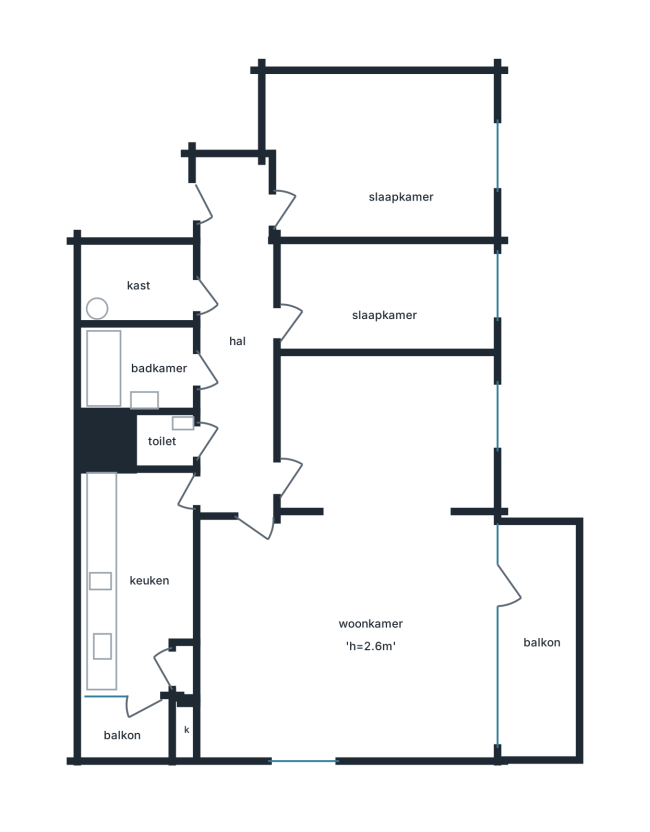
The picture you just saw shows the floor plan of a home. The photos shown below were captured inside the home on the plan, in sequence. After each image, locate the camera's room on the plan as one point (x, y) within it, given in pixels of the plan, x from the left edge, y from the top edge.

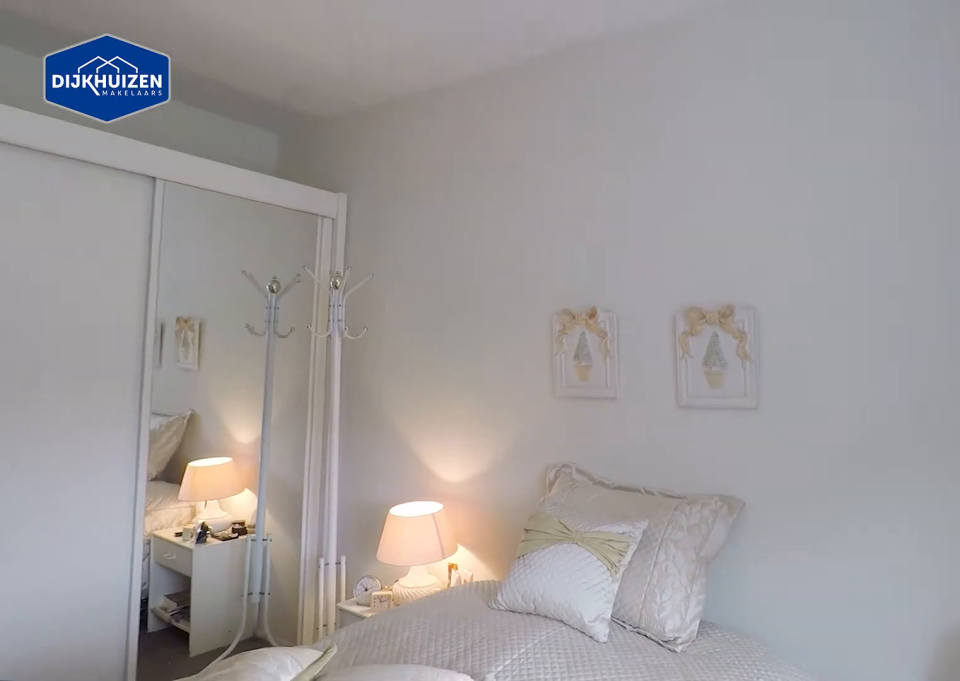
(381, 153)
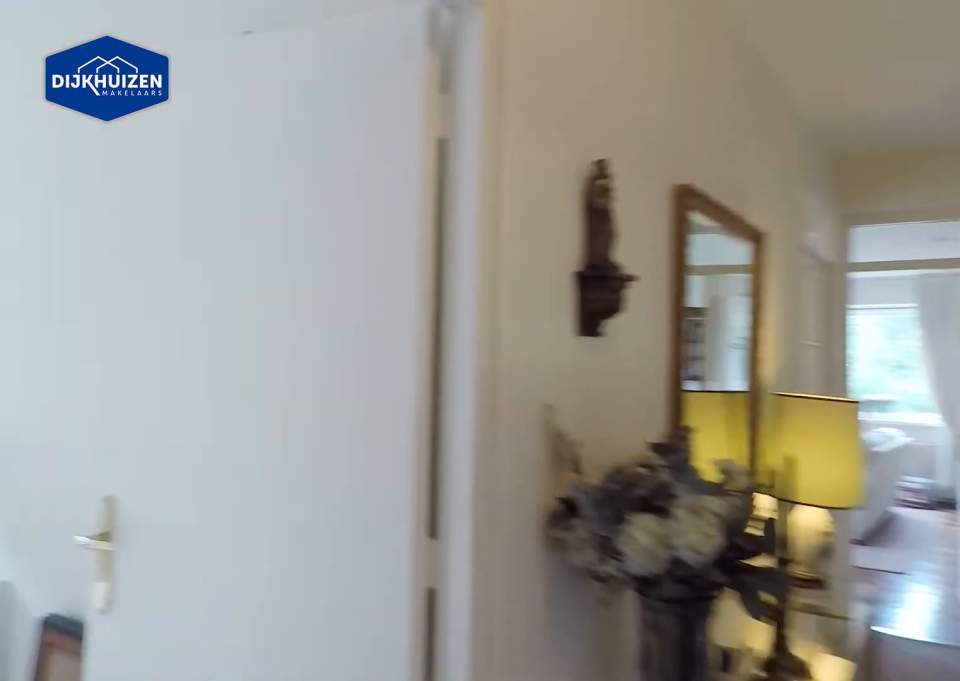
(237, 341)
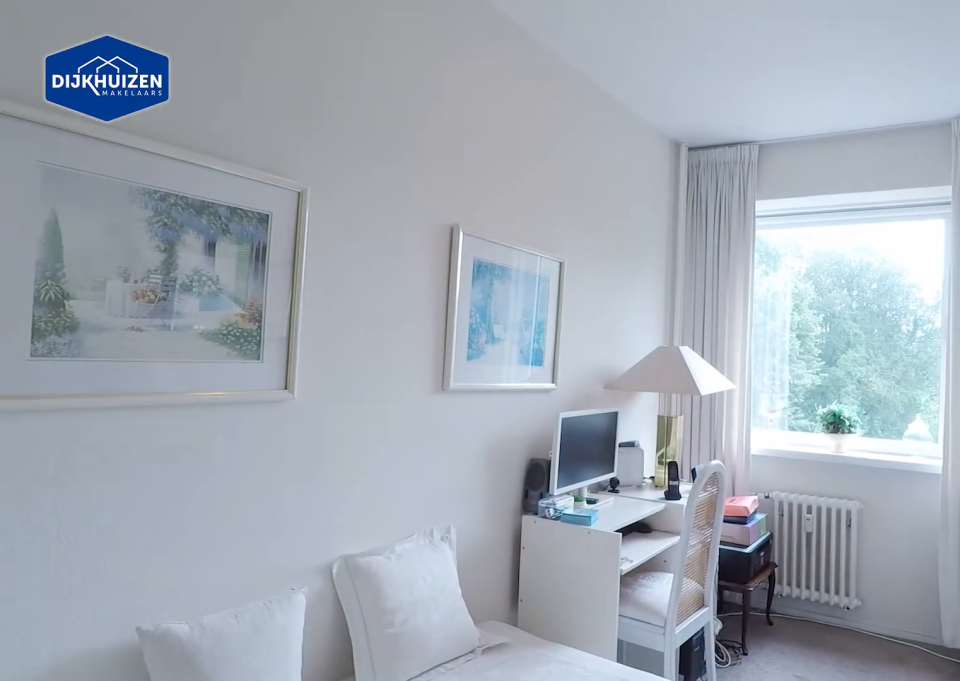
(386, 300)
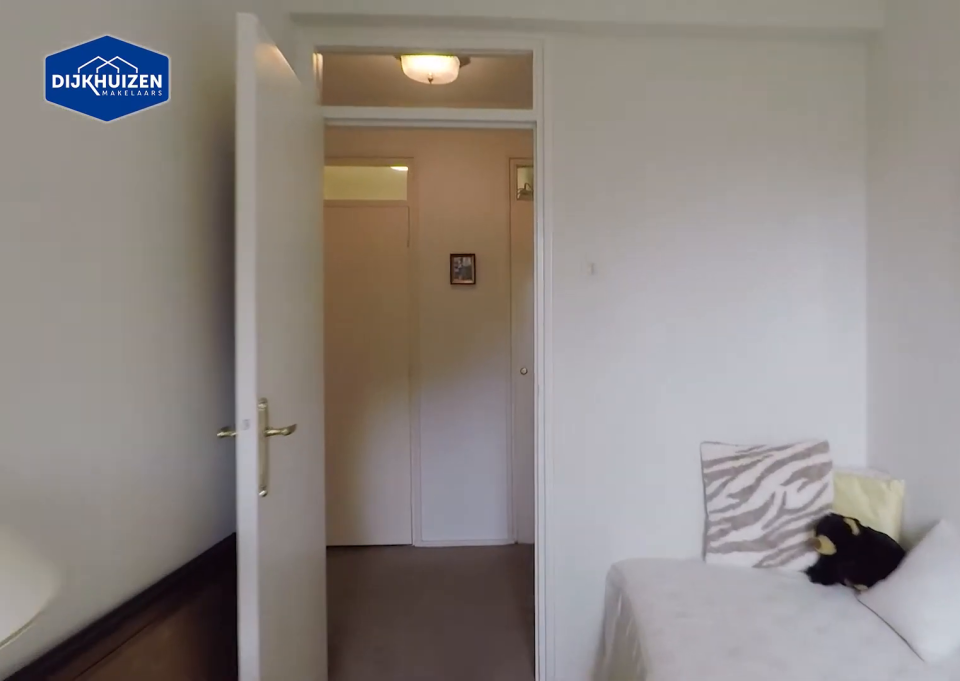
(386, 300)
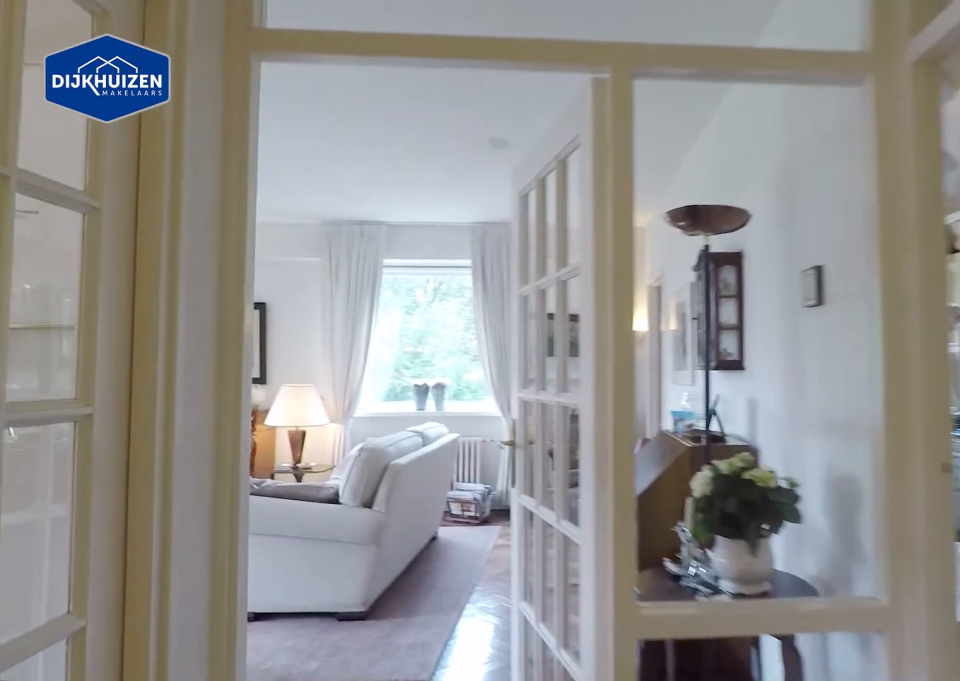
(237, 341)
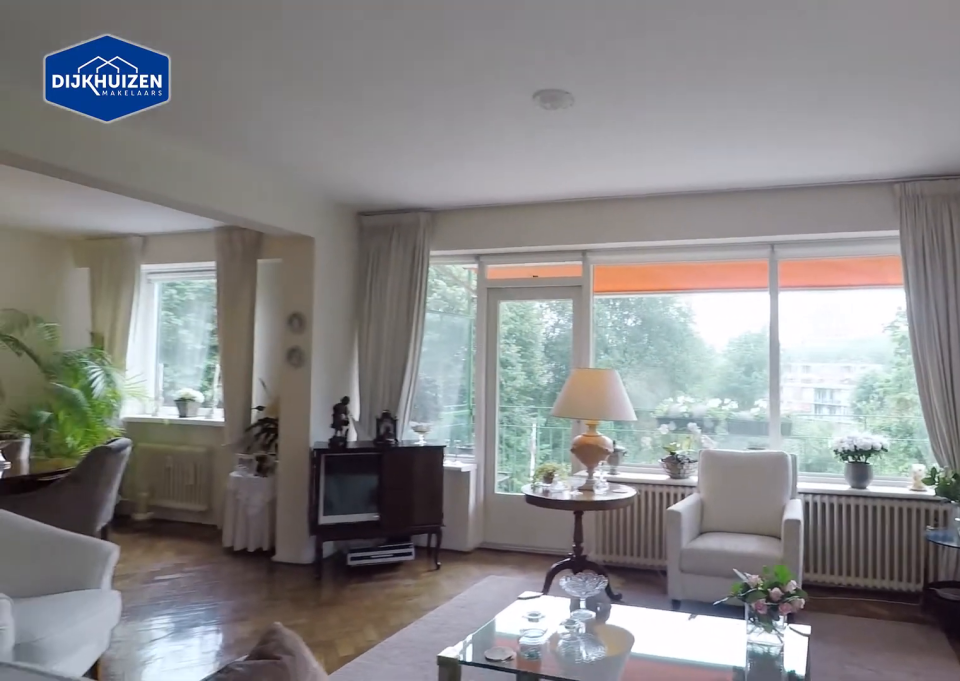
(357, 570)
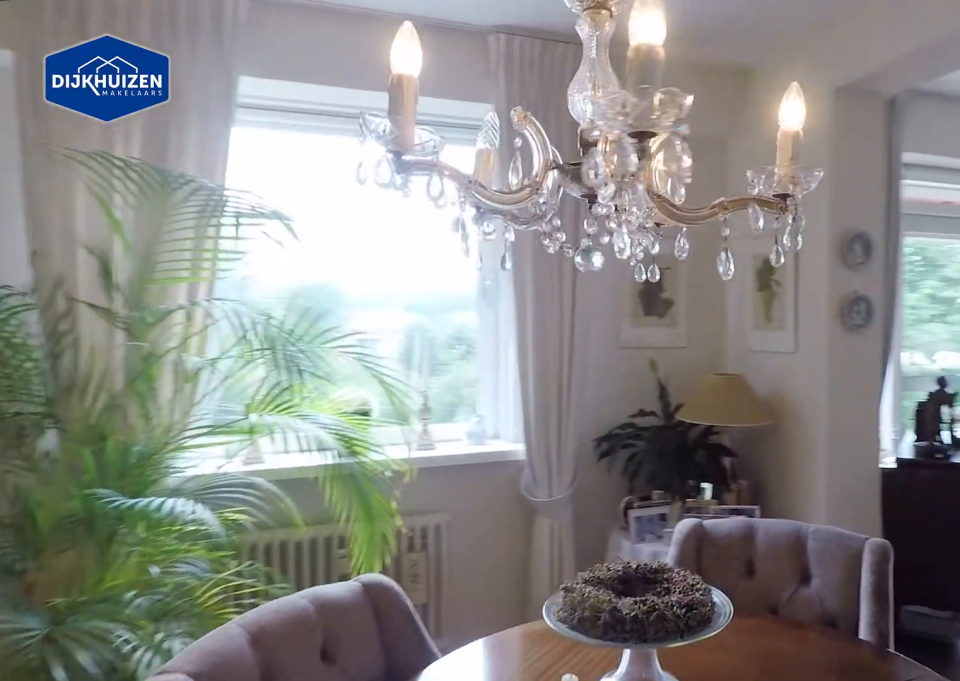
(357, 570)
